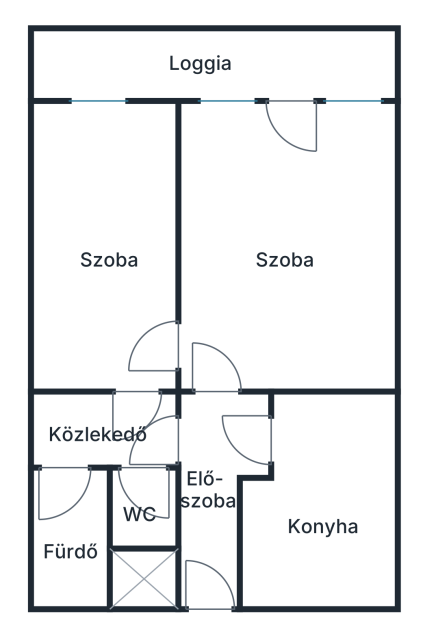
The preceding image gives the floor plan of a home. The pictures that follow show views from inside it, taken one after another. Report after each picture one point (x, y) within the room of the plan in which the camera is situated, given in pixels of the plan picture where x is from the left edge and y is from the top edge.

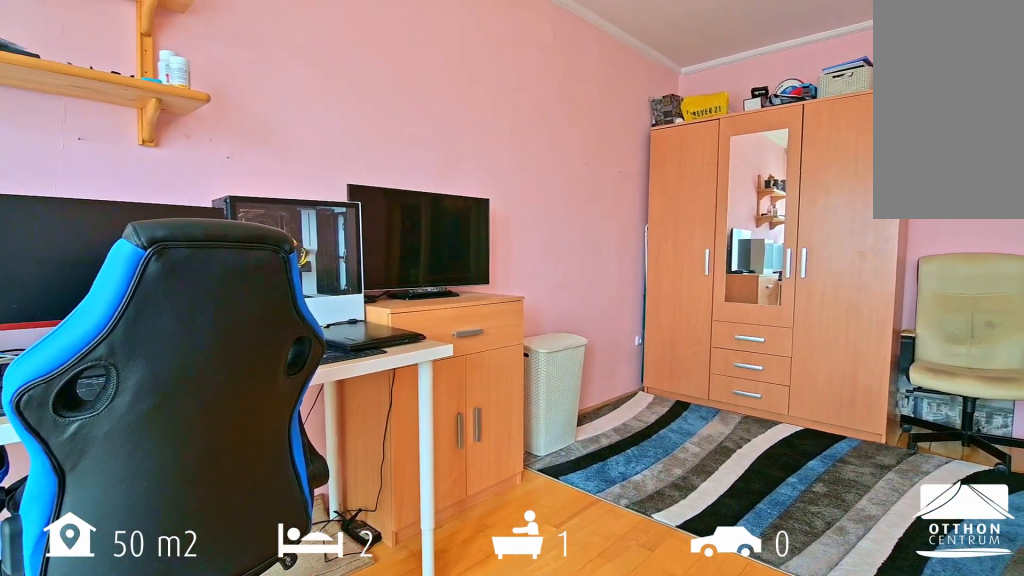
(281, 280)
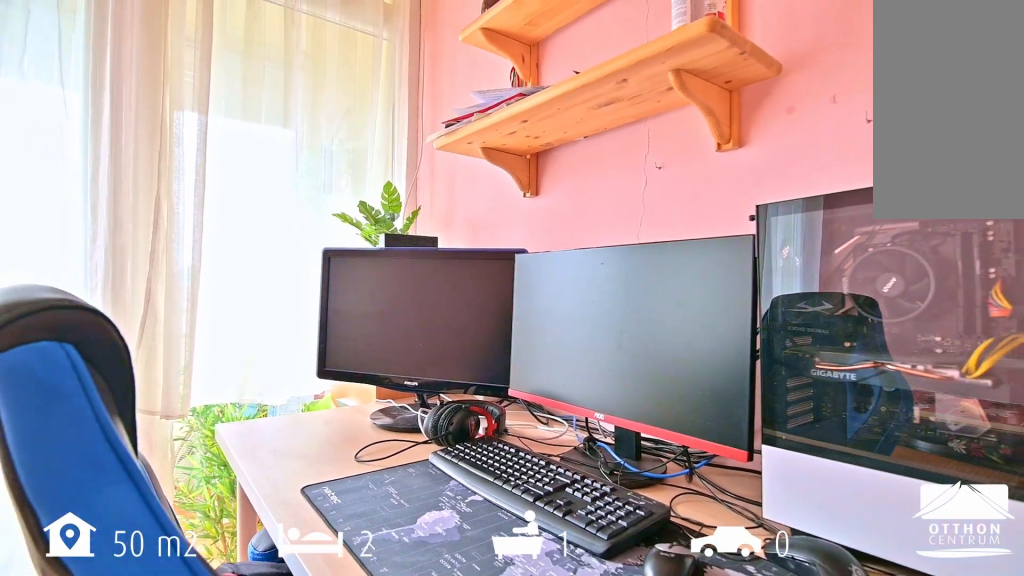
(281, 280)
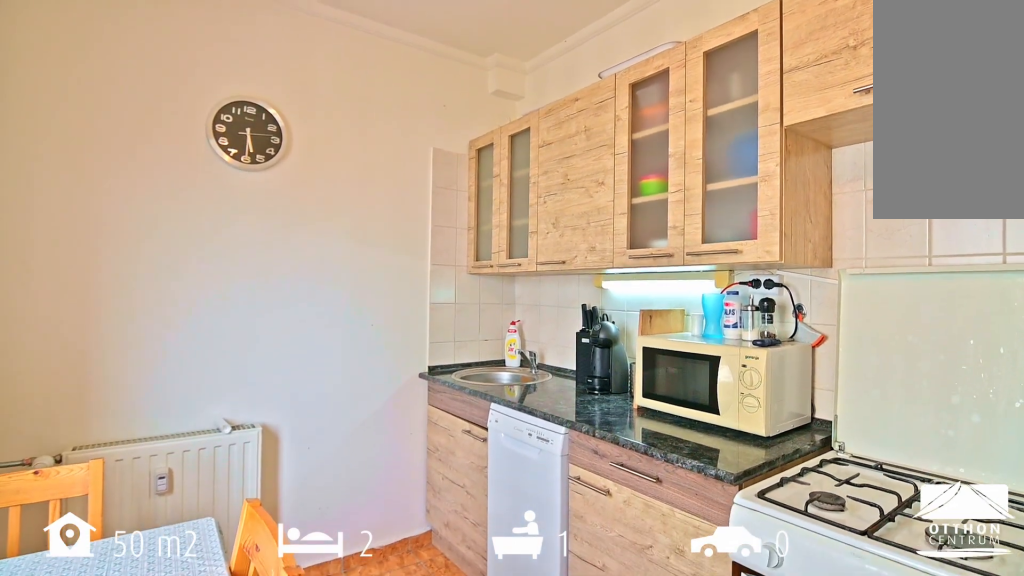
(335, 492)
